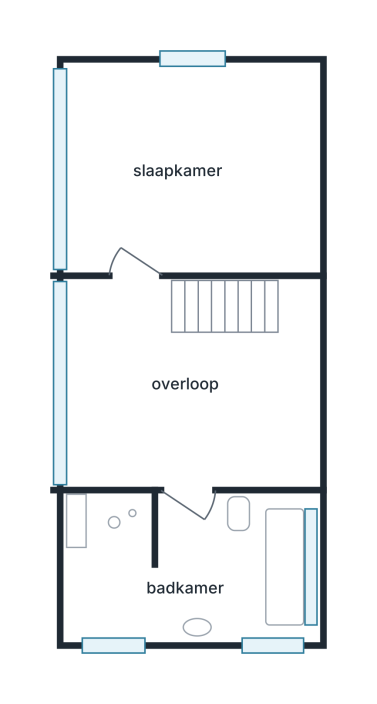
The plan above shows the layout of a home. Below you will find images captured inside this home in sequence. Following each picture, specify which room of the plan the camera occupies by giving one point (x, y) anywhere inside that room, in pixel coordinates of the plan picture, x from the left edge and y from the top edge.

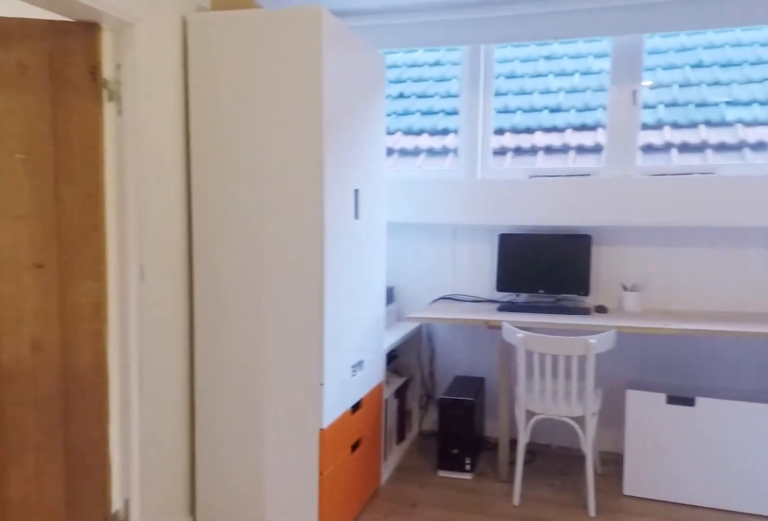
(181, 392)
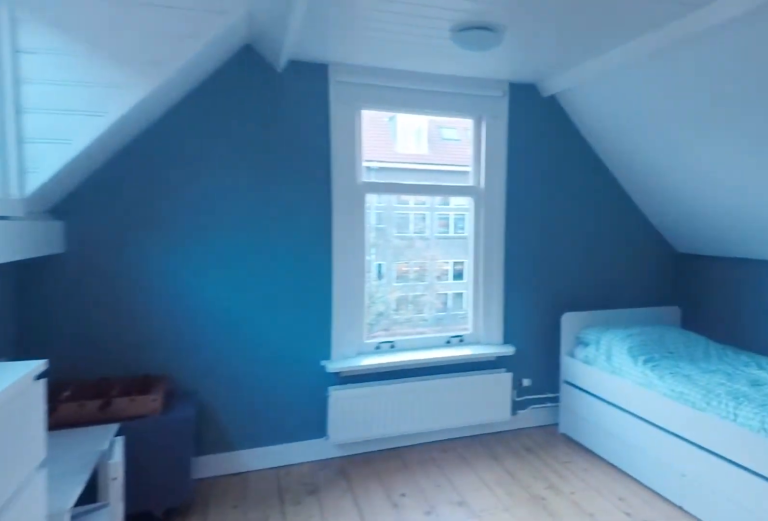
(72, 169)
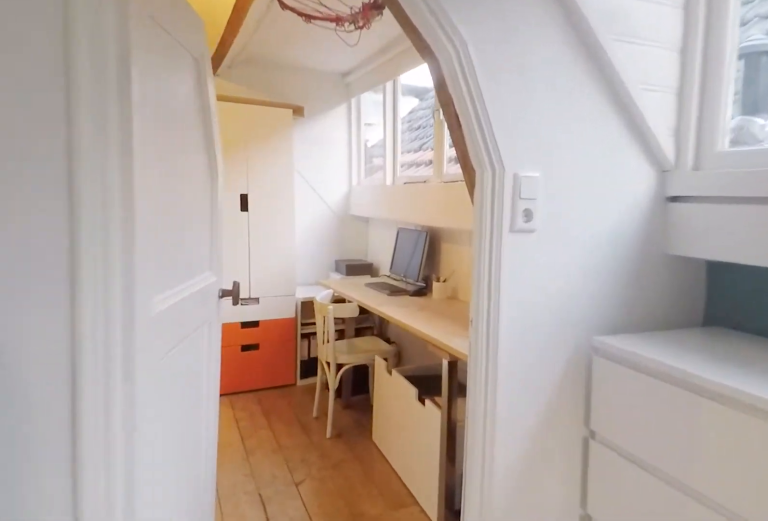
(72, 169)
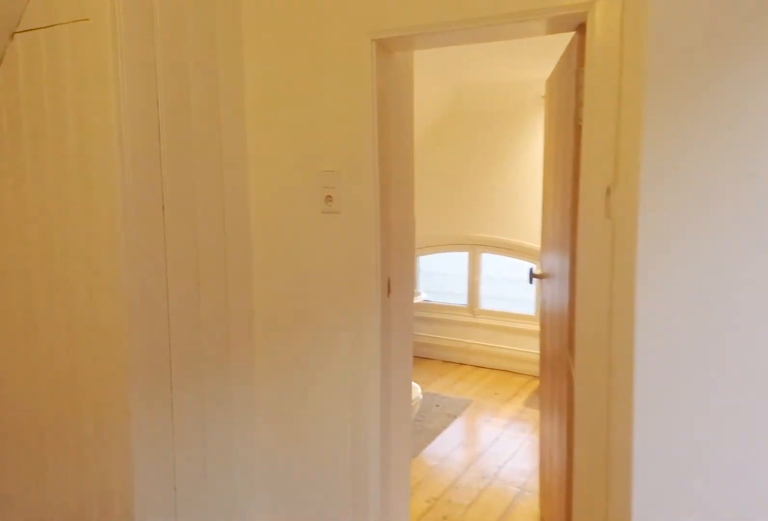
(182, 392)
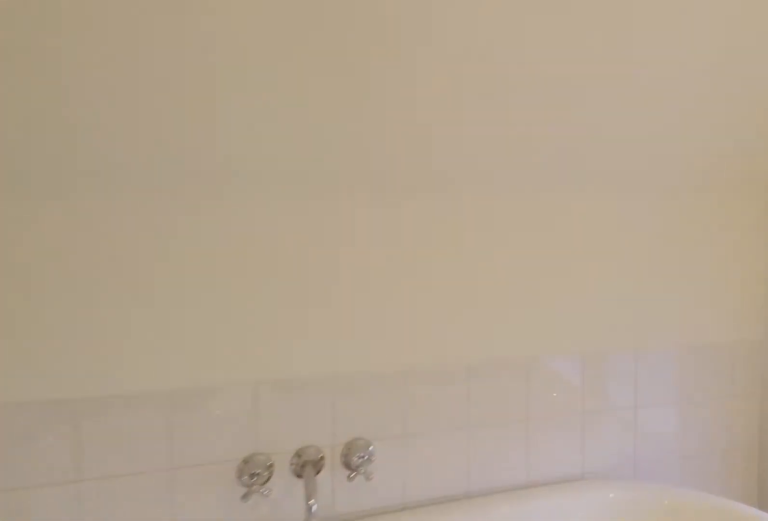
(73, 528)
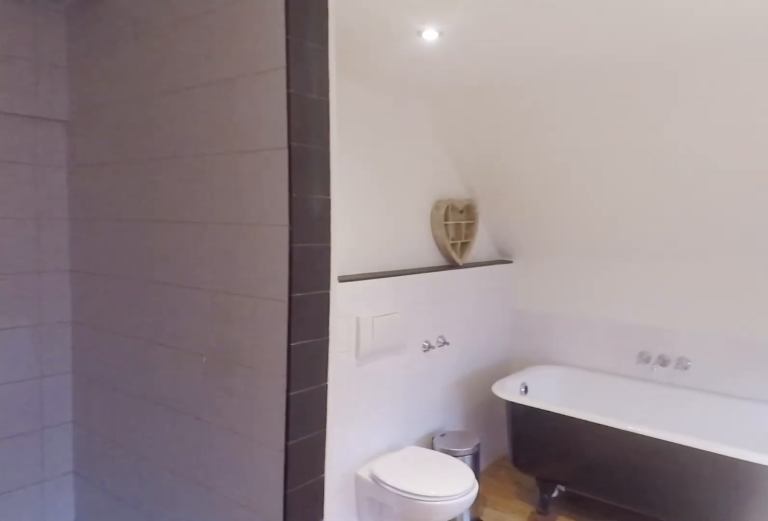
(73, 528)
